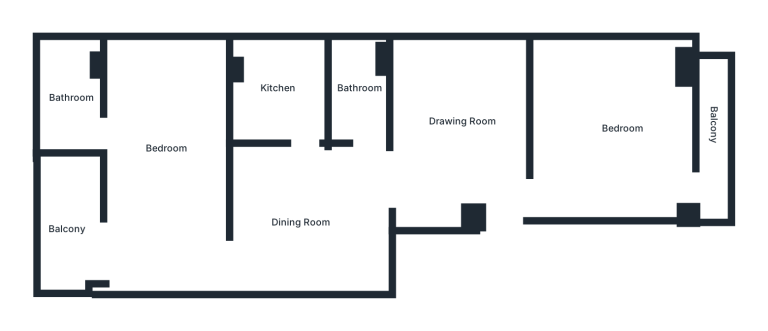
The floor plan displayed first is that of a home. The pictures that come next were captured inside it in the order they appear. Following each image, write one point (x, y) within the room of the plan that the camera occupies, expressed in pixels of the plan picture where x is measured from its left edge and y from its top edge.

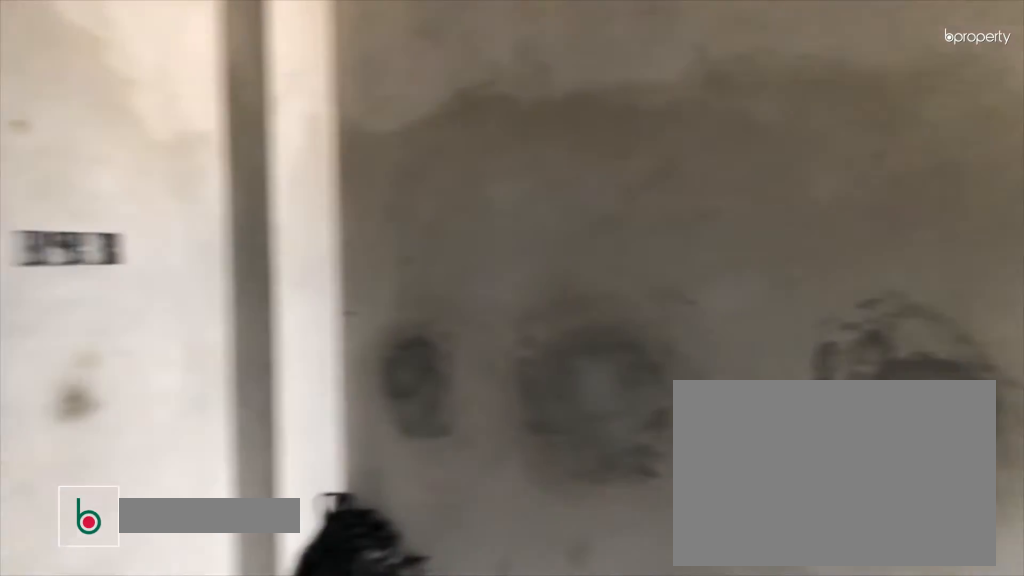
(305, 223)
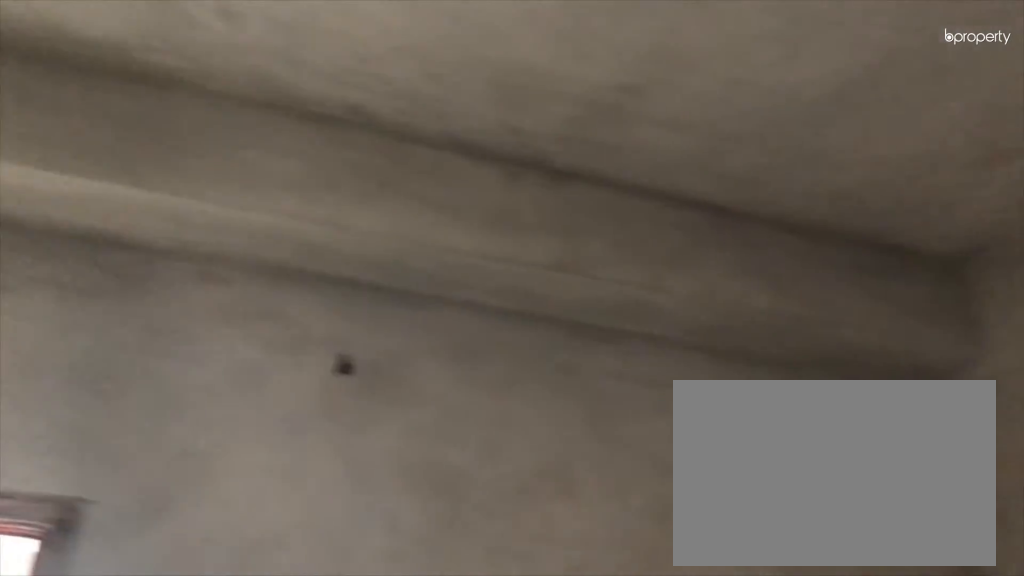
(305, 223)
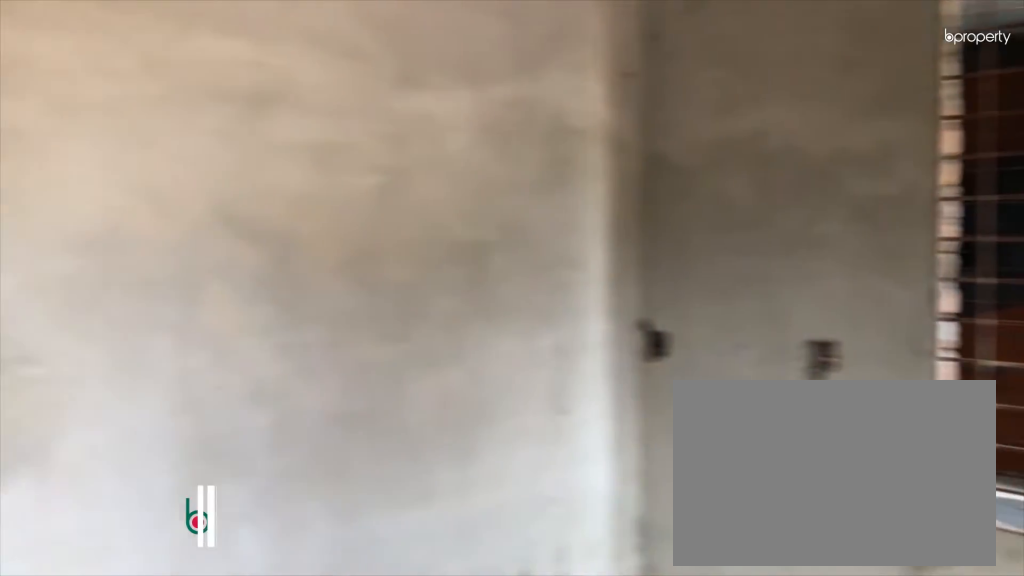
(609, 131)
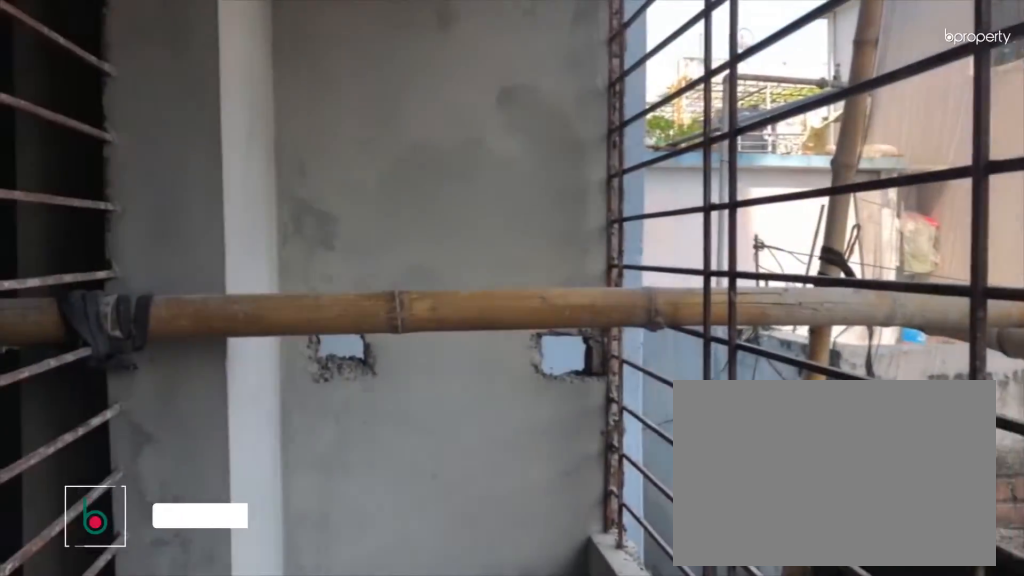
(713, 167)
